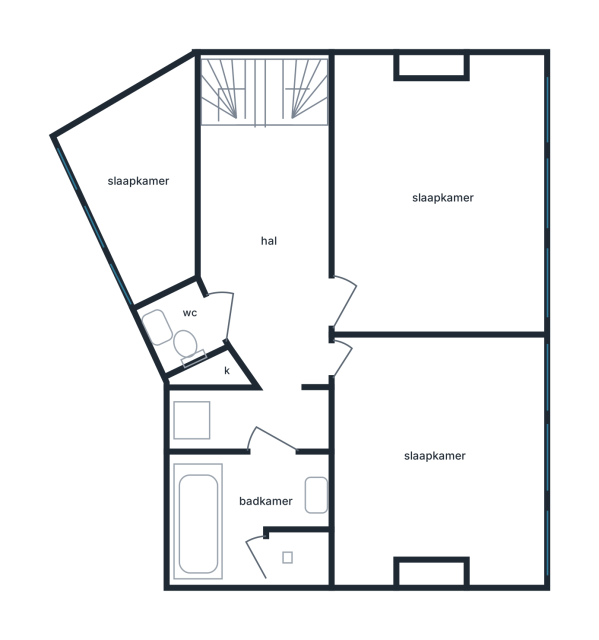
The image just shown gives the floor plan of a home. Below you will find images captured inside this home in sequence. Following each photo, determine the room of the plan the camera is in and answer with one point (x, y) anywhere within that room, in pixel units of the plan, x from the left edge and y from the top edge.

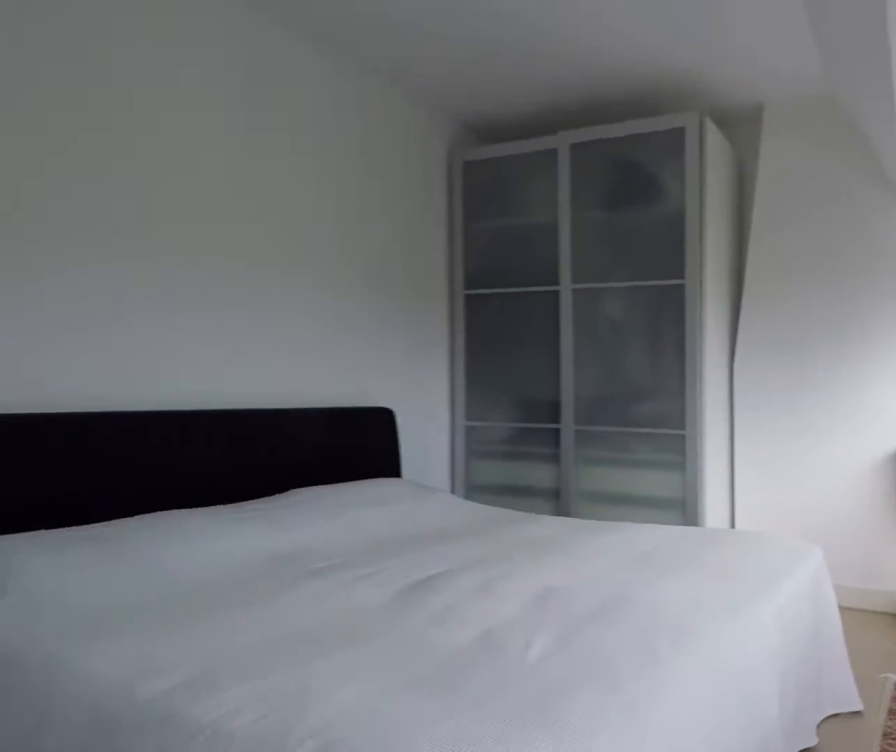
(437, 198)
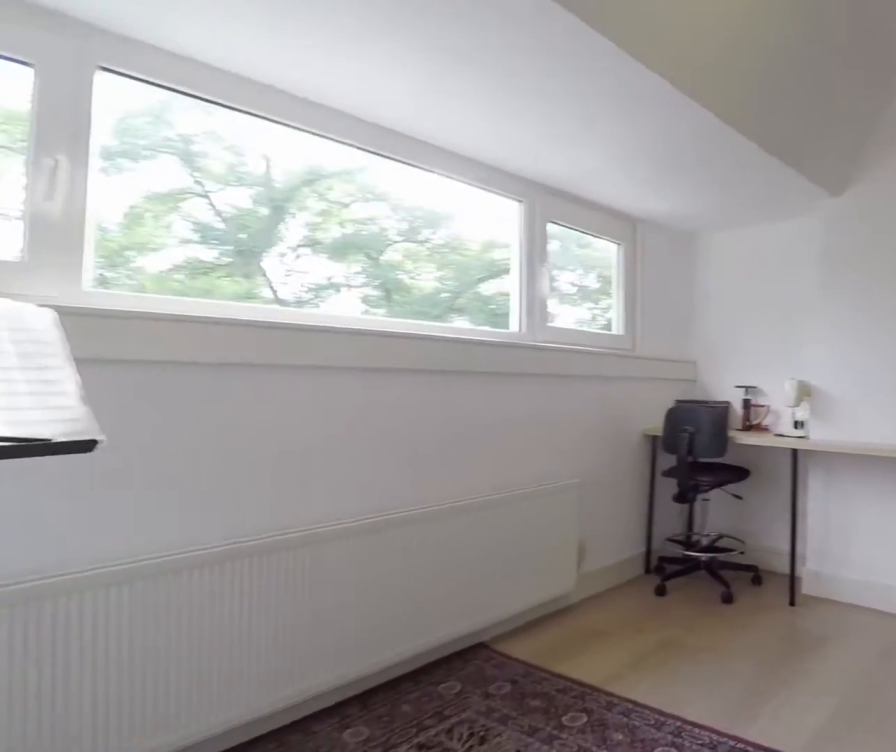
(437, 455)
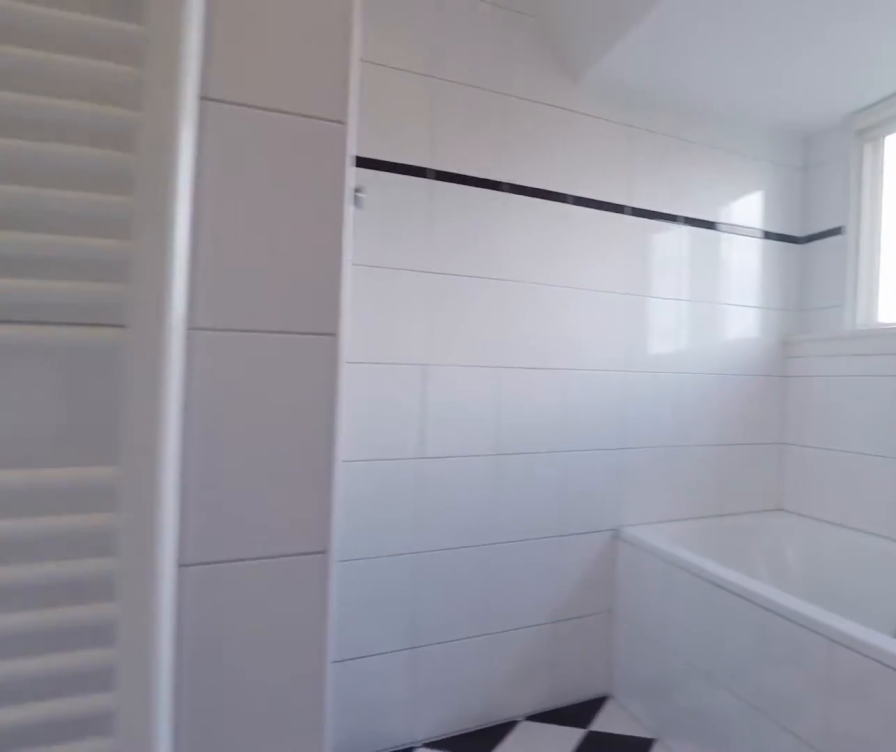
(253, 508)
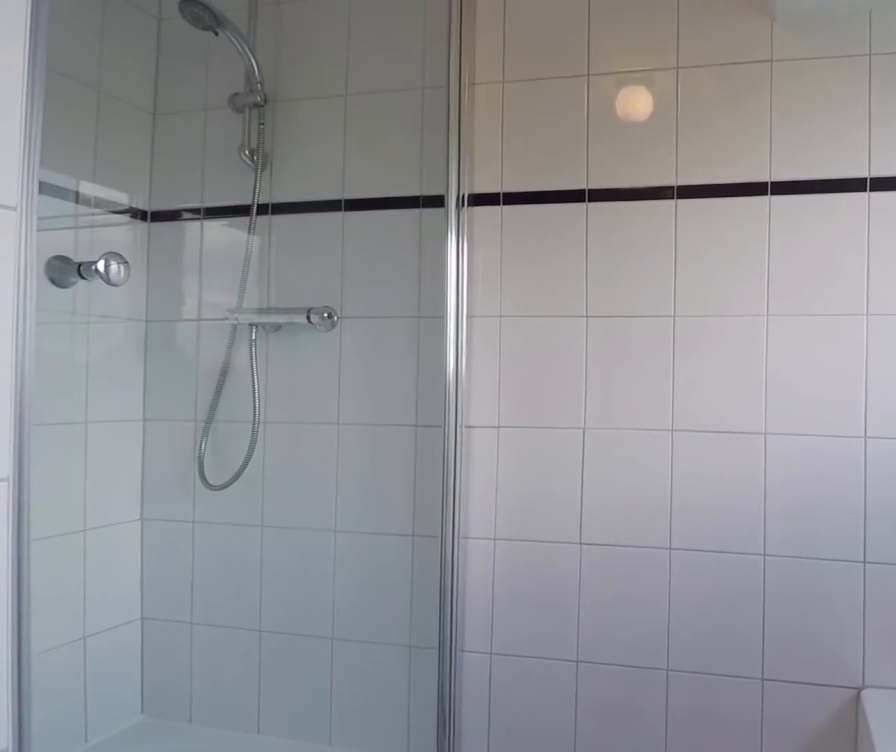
(253, 508)
